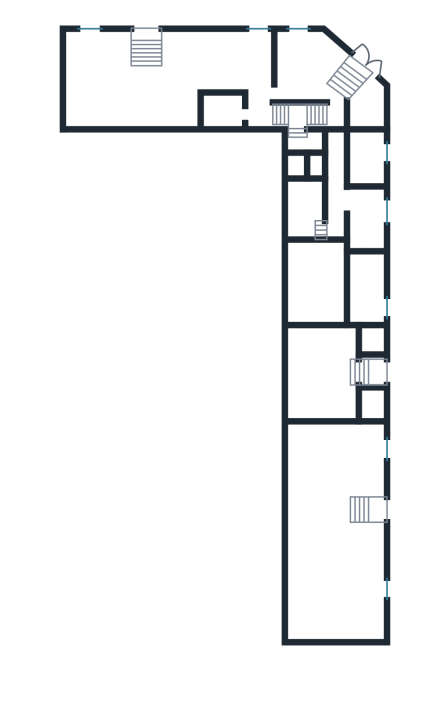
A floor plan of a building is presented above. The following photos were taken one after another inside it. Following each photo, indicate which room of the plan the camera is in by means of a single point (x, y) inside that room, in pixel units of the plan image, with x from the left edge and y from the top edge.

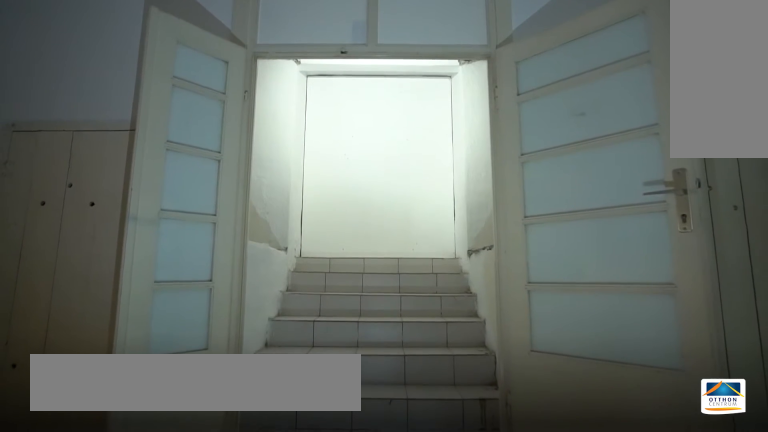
(325, 377)
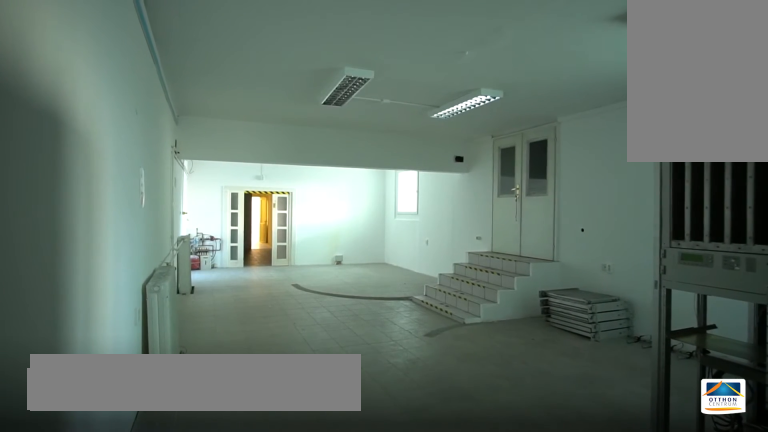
(322, 516)
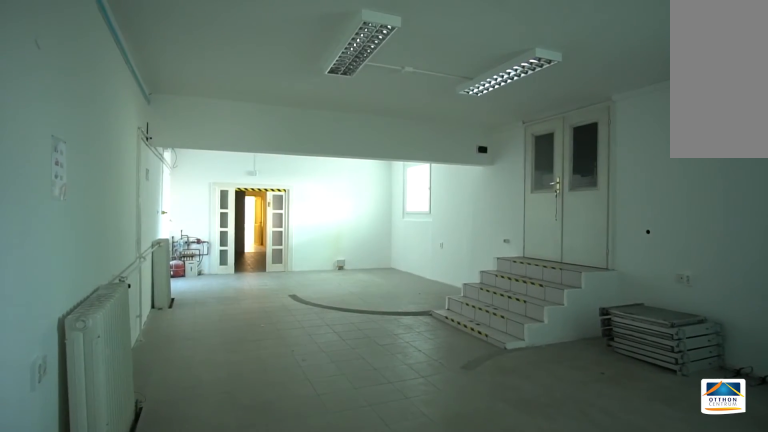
(322, 516)
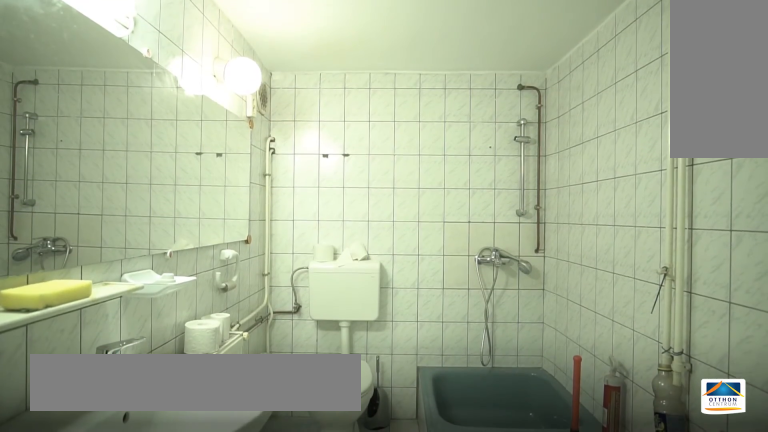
(306, 211)
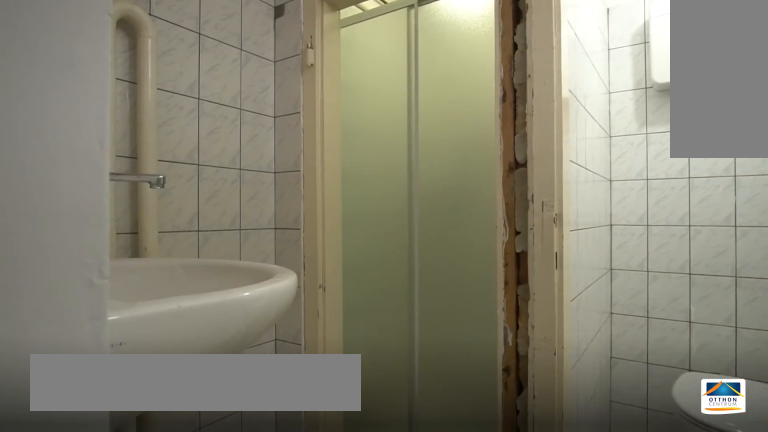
(294, 157)
